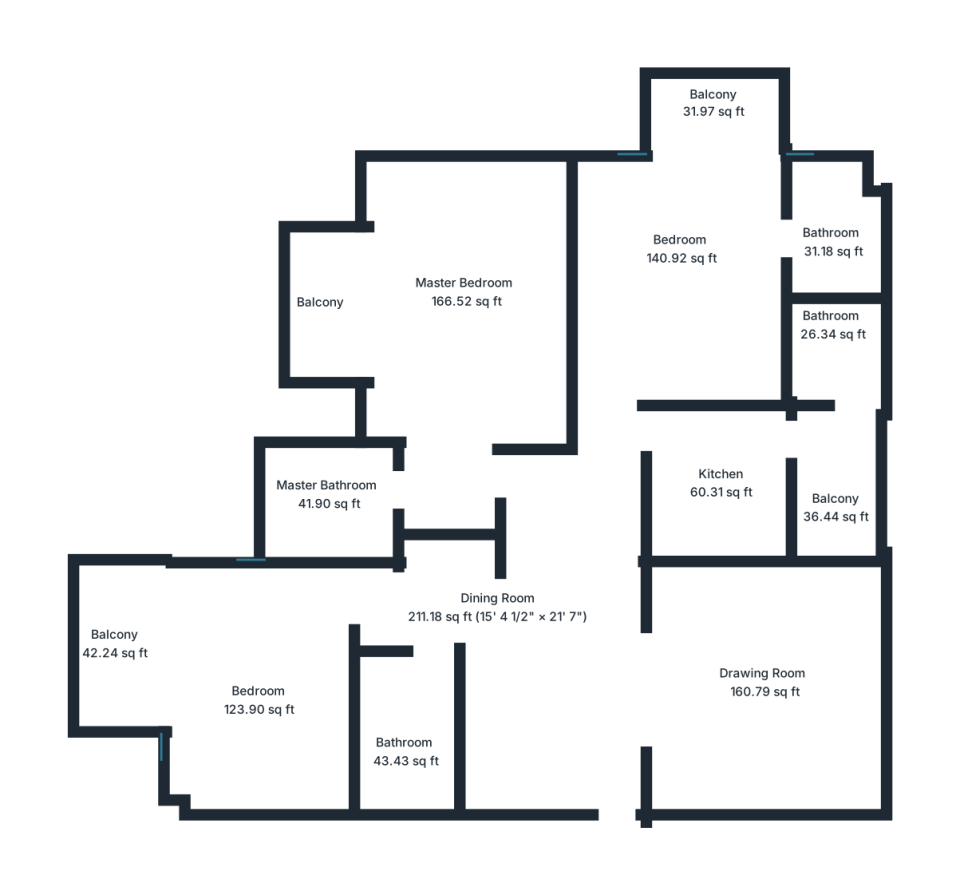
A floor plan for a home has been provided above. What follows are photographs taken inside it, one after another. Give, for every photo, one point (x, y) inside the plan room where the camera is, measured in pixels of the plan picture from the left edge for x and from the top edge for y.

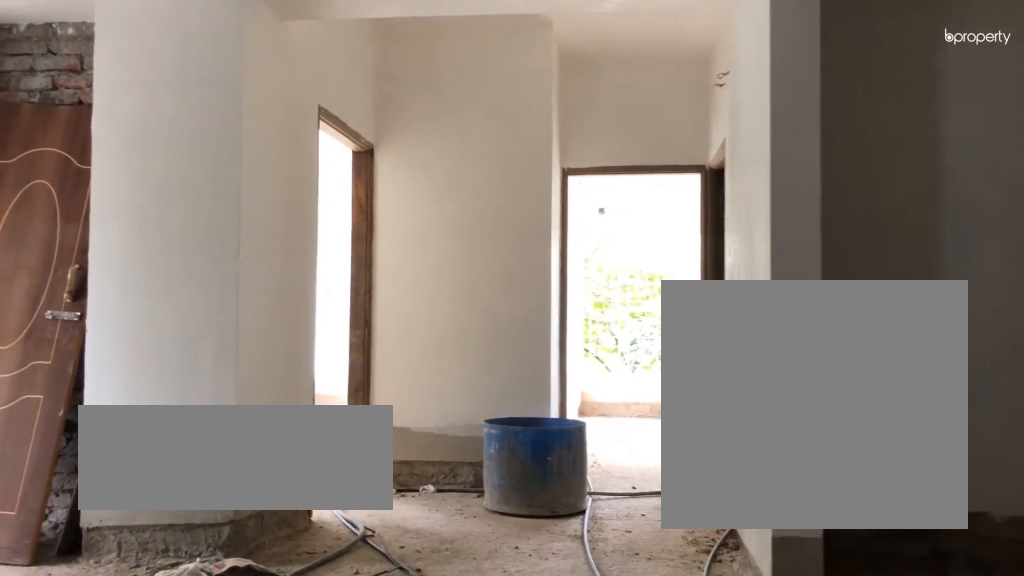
(543, 716)
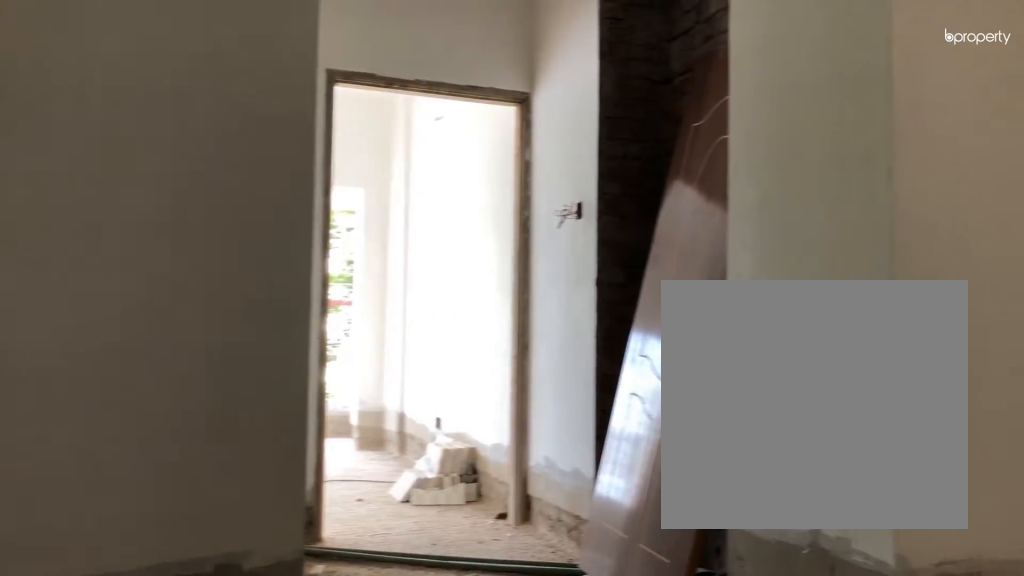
(543, 716)
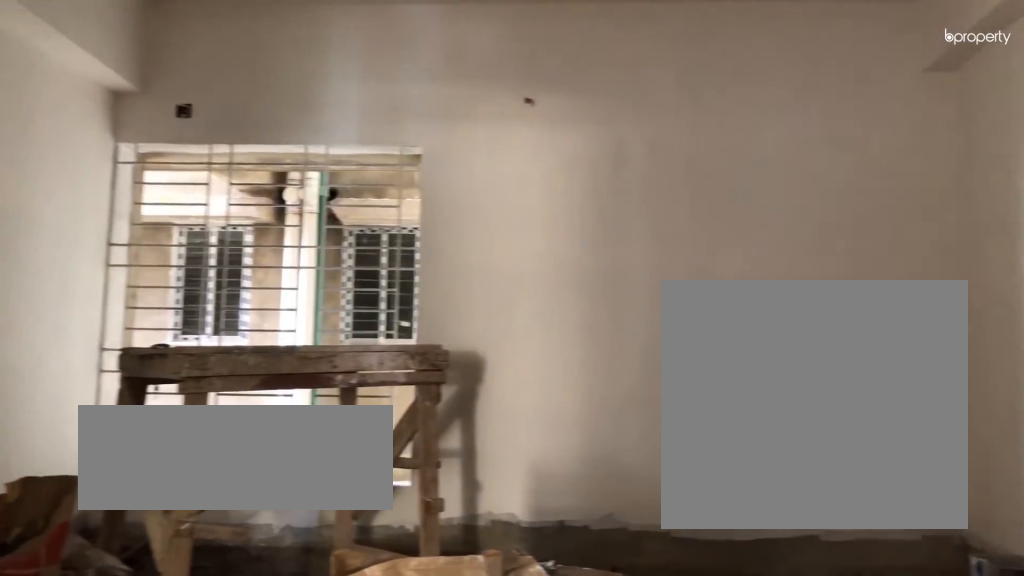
(766, 689)
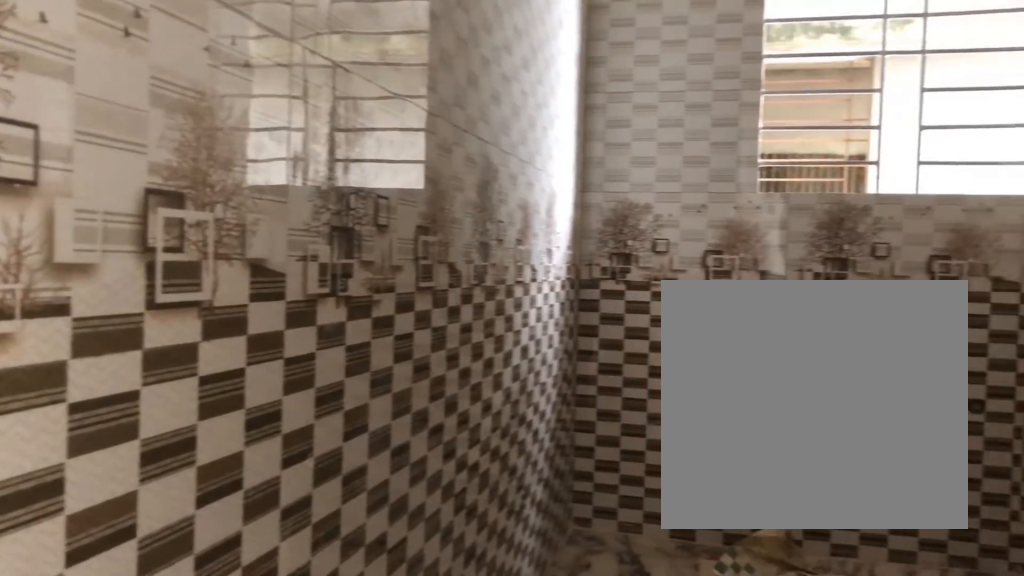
(404, 752)
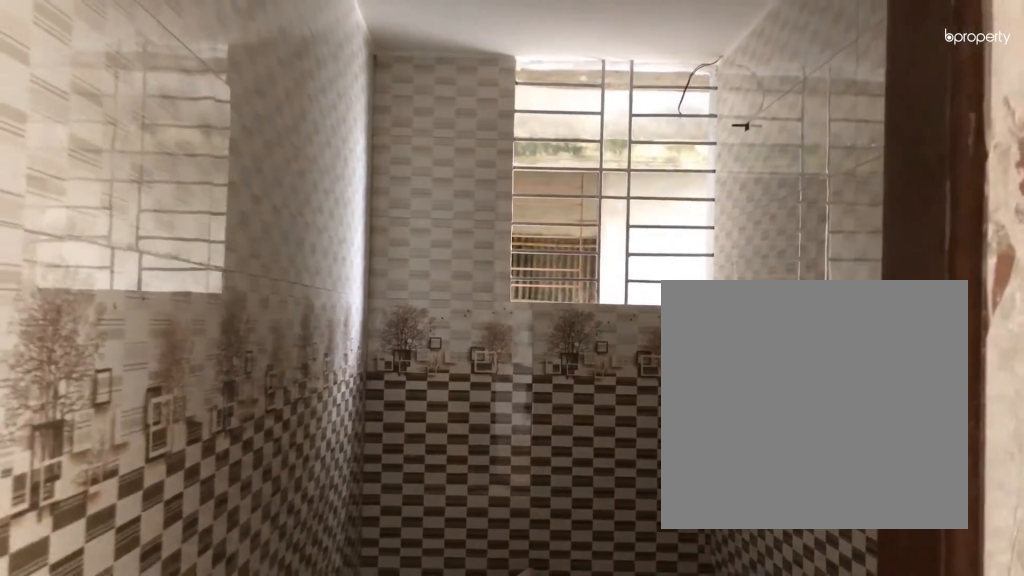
(404, 752)
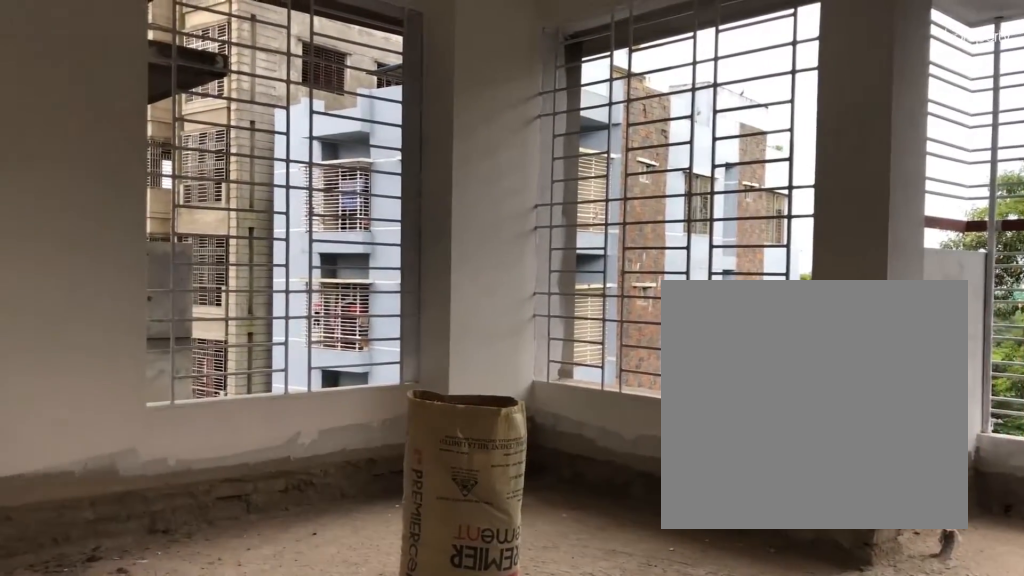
(260, 699)
